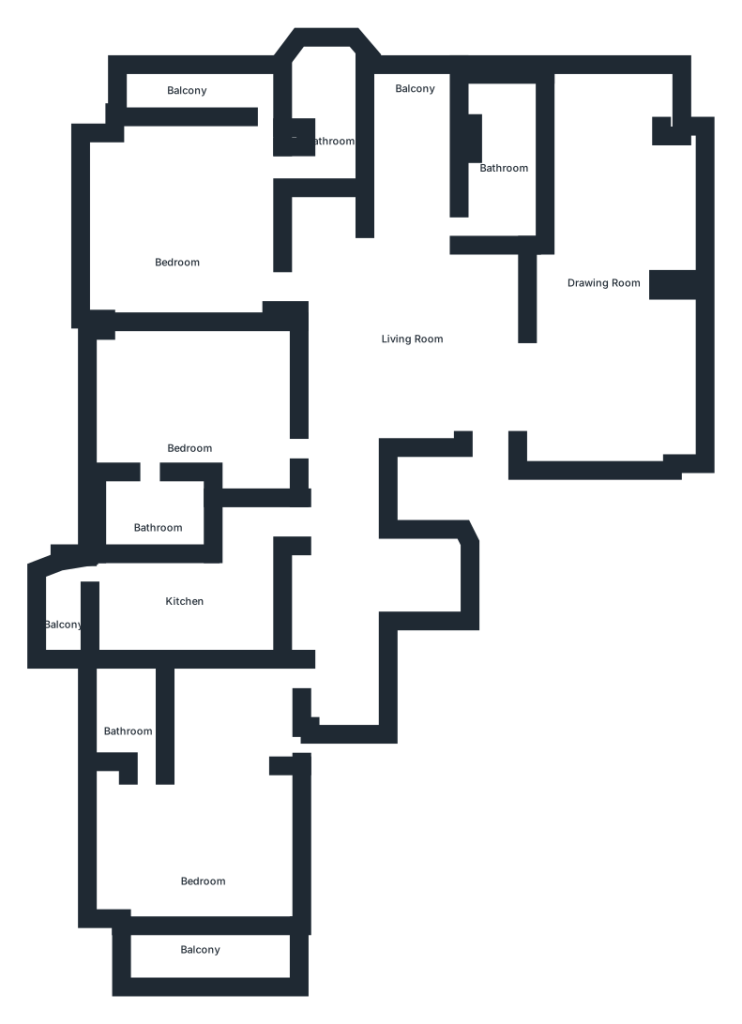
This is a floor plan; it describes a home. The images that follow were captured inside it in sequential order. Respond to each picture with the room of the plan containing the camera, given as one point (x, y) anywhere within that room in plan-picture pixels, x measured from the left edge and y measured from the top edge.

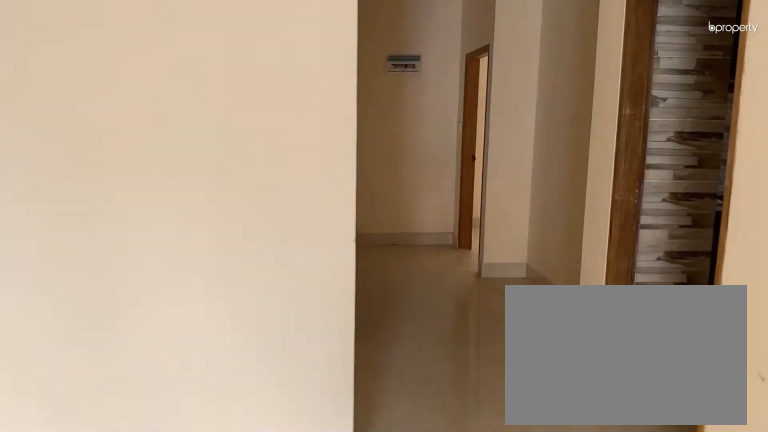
(419, 336)
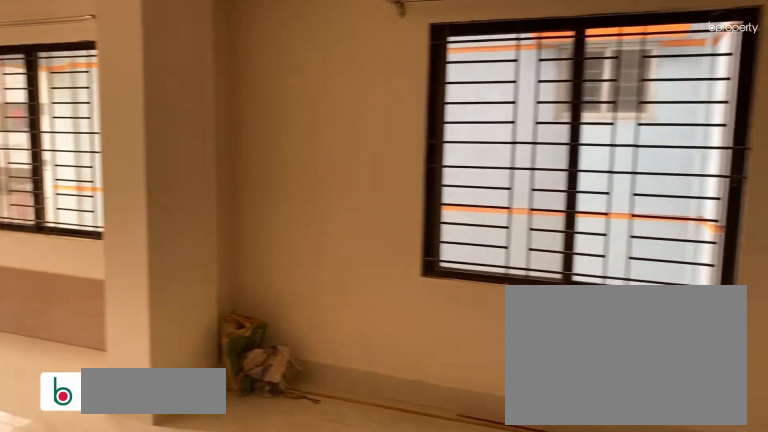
(602, 275)
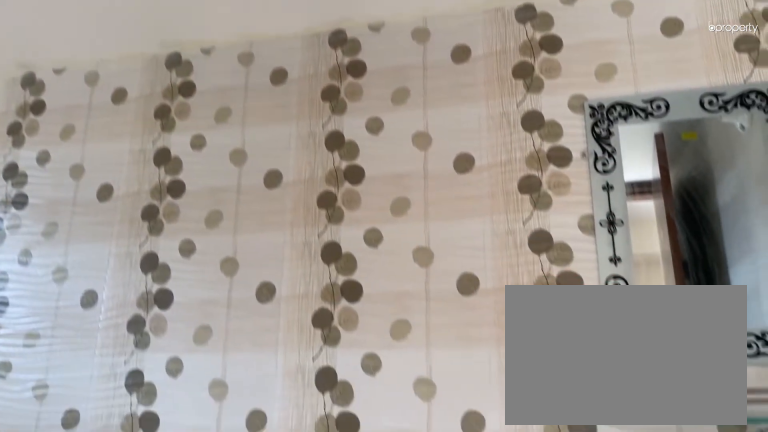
(505, 160)
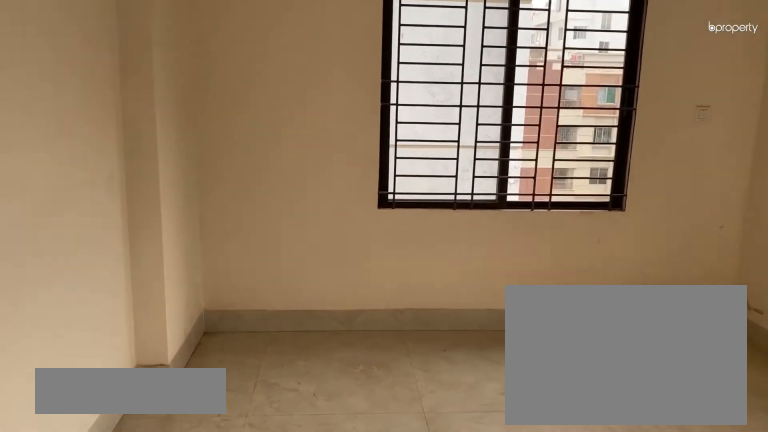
(182, 242)
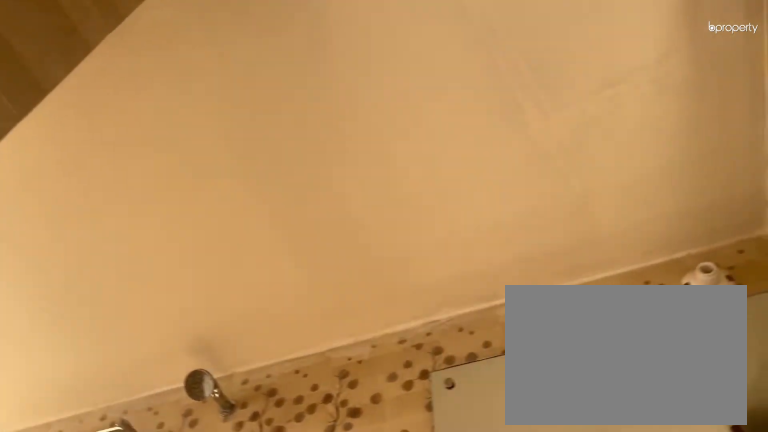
(336, 133)
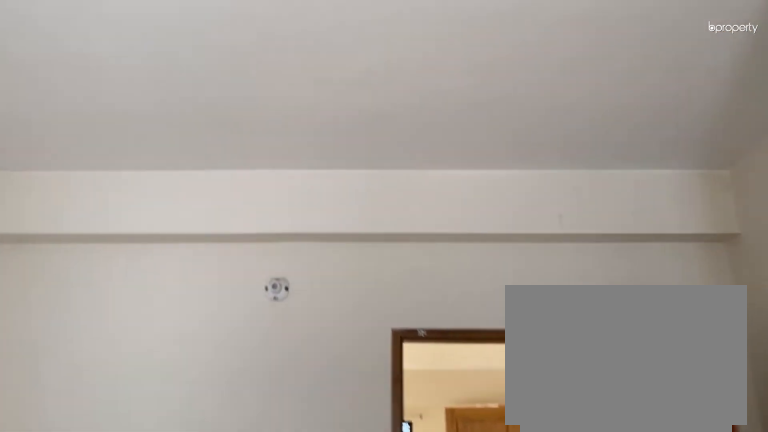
(189, 418)
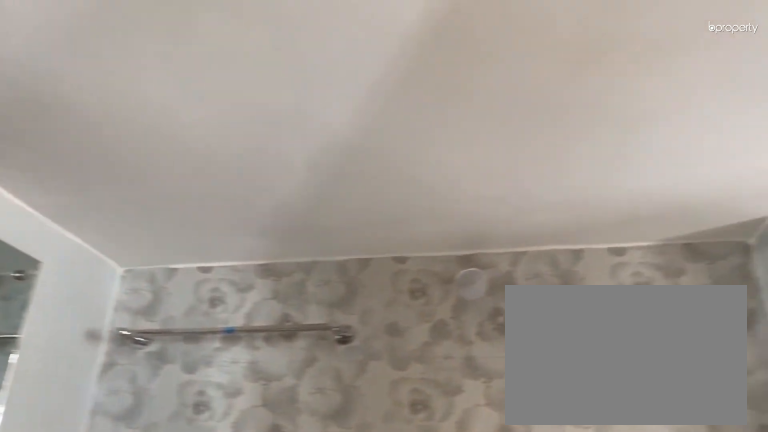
(152, 519)
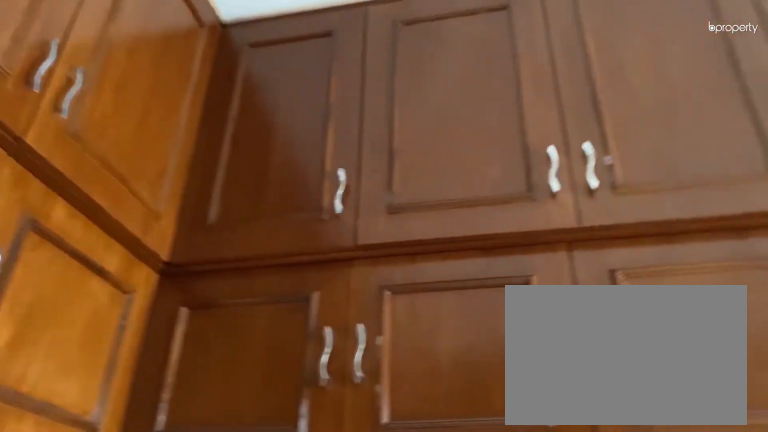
(178, 617)
